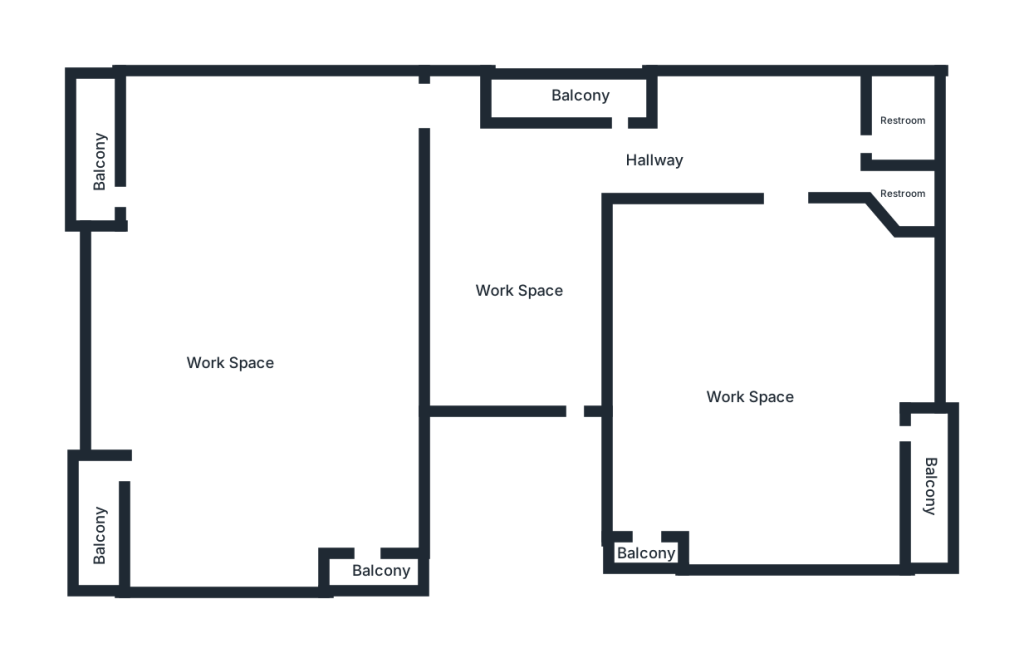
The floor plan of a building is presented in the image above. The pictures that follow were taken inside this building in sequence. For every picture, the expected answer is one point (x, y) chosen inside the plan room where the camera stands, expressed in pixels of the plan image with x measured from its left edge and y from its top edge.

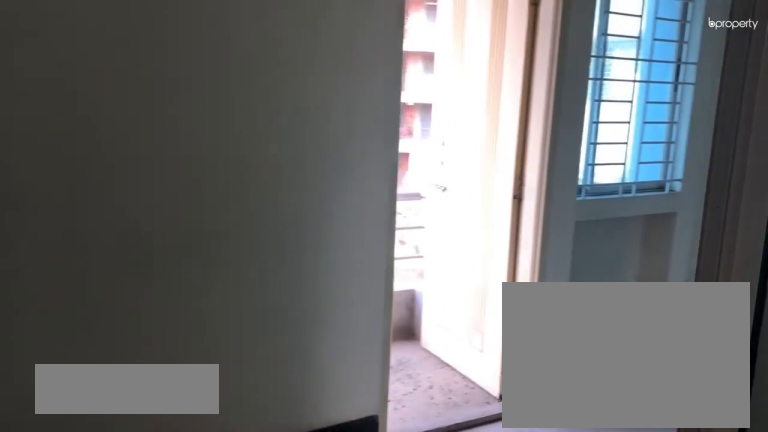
(518, 291)
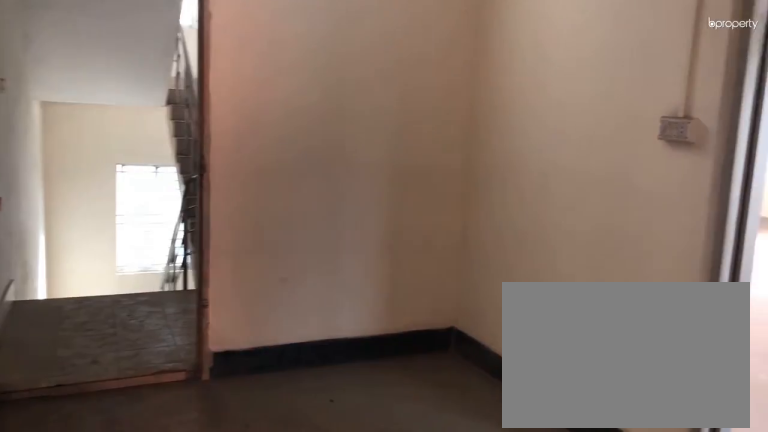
(518, 290)
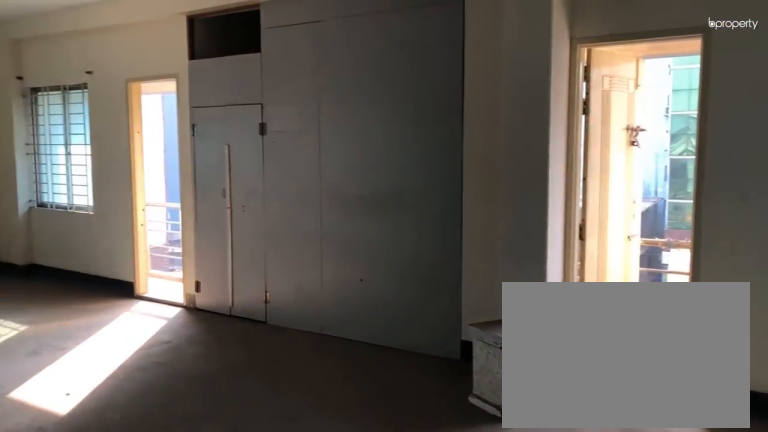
(230, 366)
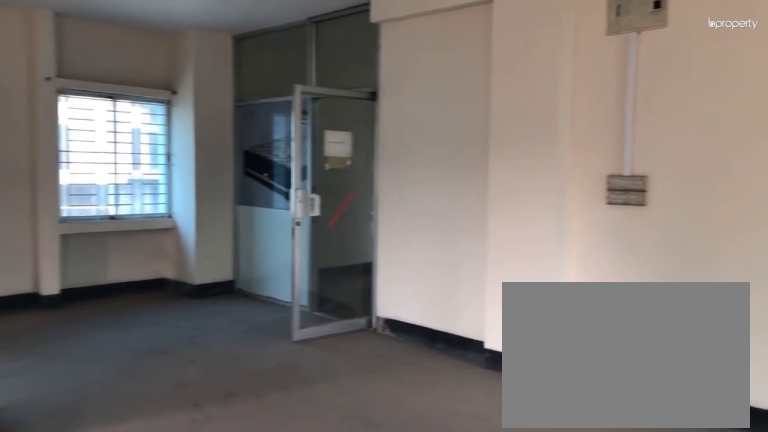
(230, 366)
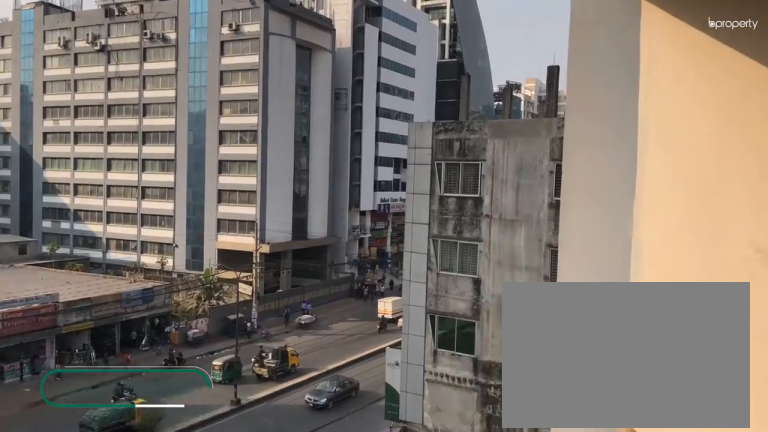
(95, 157)
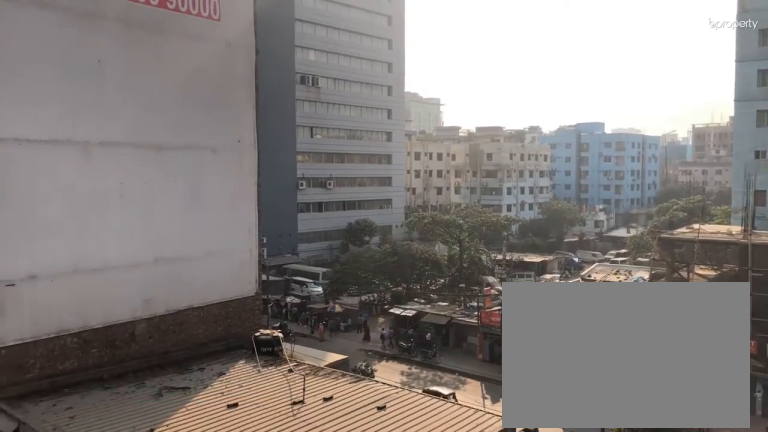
(104, 515)
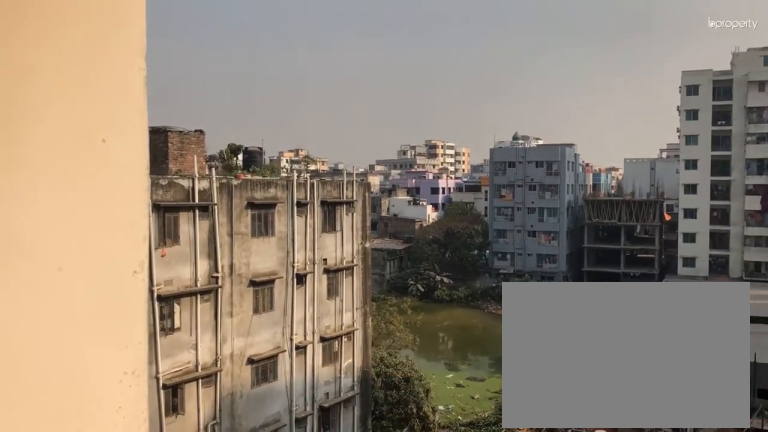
(379, 568)
